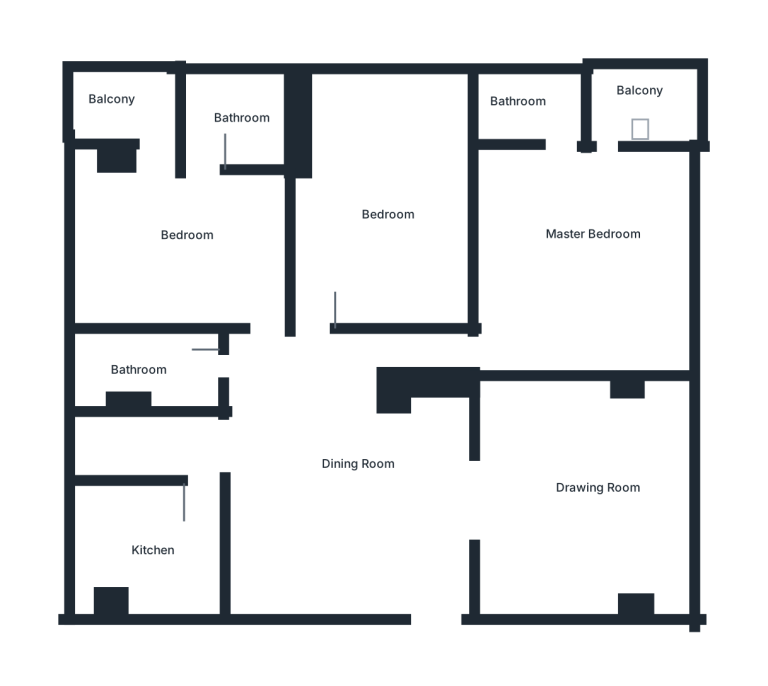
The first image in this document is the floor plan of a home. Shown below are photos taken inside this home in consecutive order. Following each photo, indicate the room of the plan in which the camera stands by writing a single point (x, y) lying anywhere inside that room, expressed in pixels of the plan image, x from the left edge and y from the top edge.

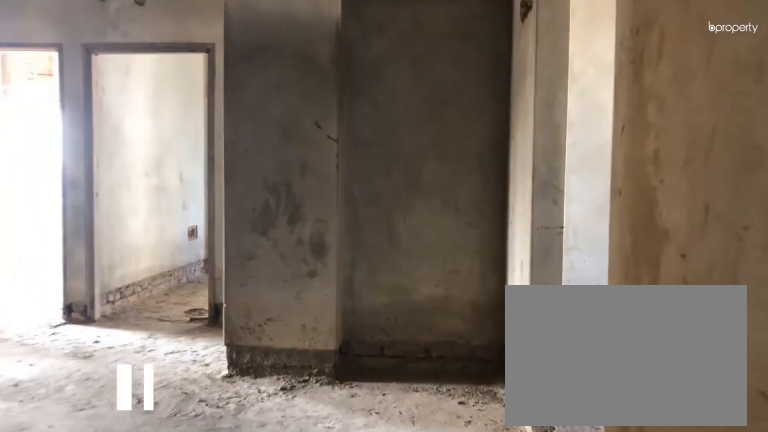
(430, 593)
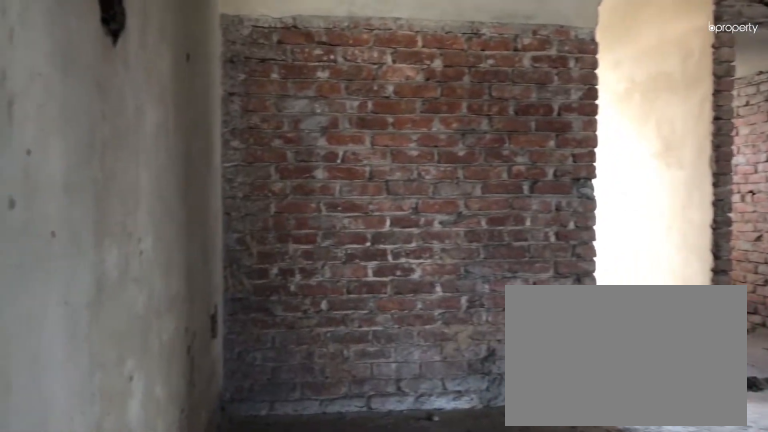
(358, 455)
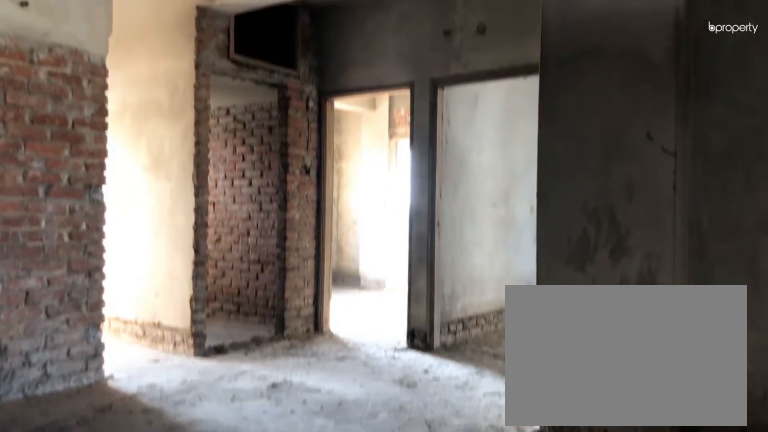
(358, 455)
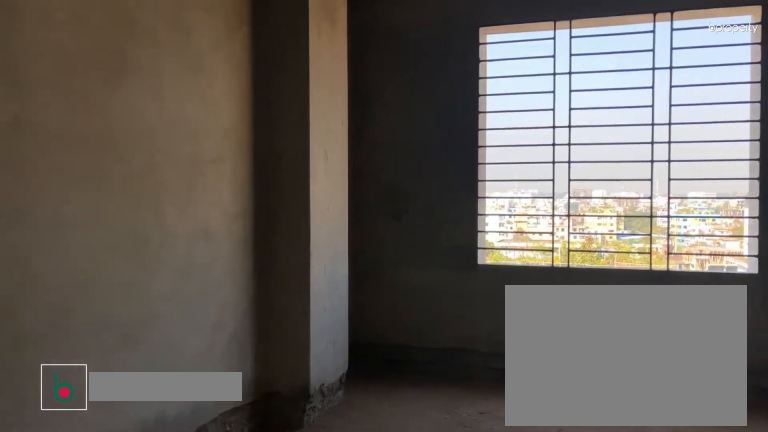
(596, 498)
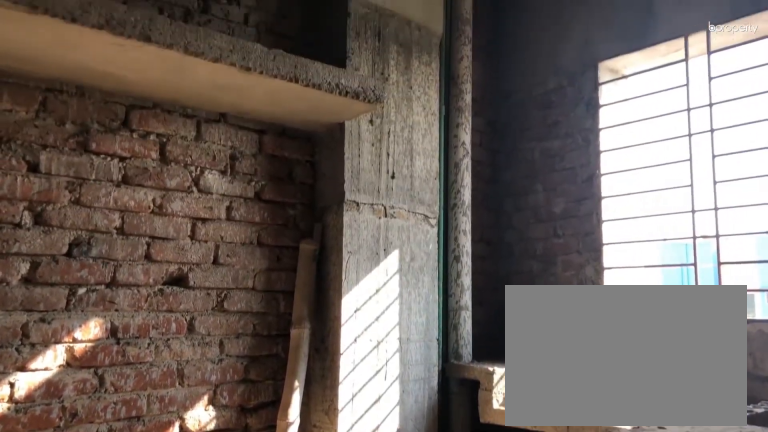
(140, 555)
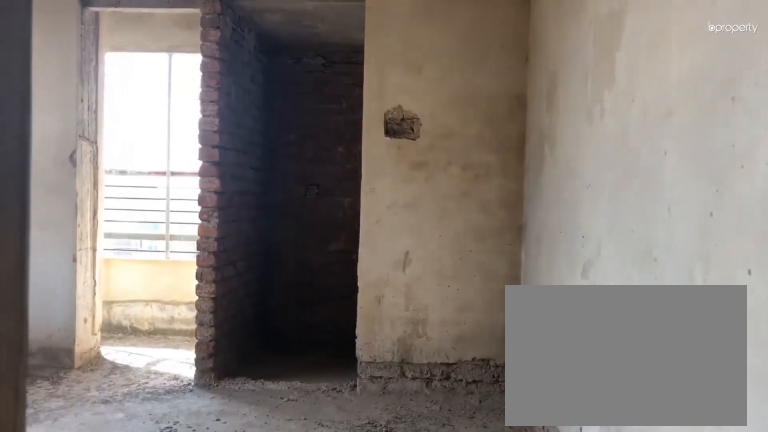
(248, 293)
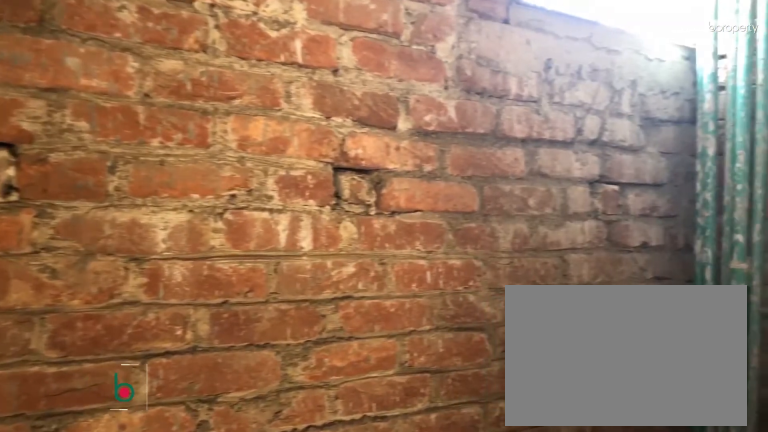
(245, 122)
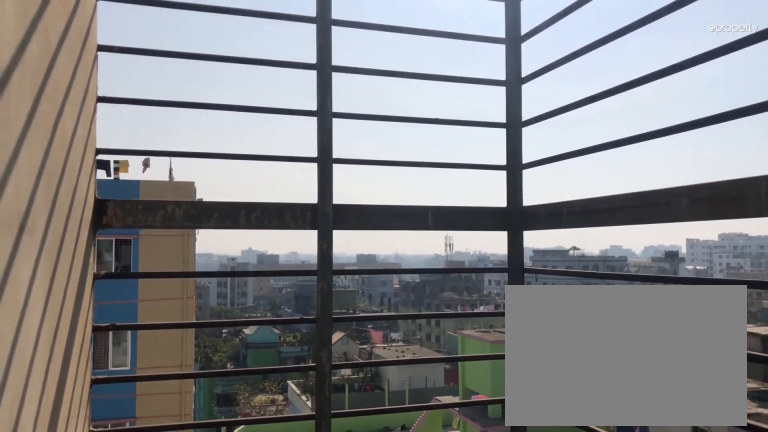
(127, 107)
